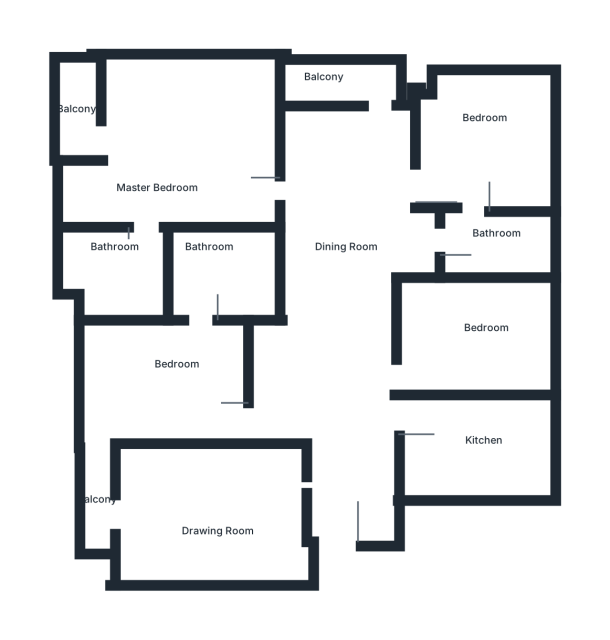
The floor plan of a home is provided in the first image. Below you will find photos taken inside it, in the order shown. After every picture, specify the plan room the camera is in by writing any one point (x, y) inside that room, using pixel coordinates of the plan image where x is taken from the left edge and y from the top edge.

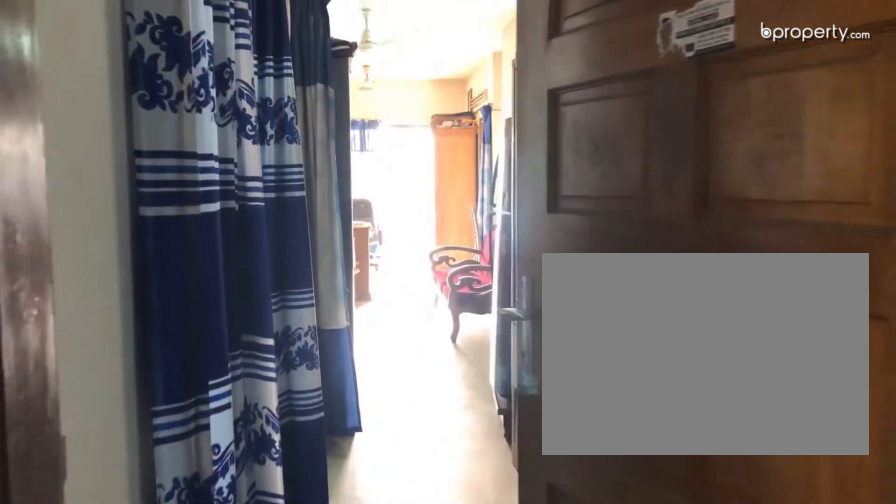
(353, 485)
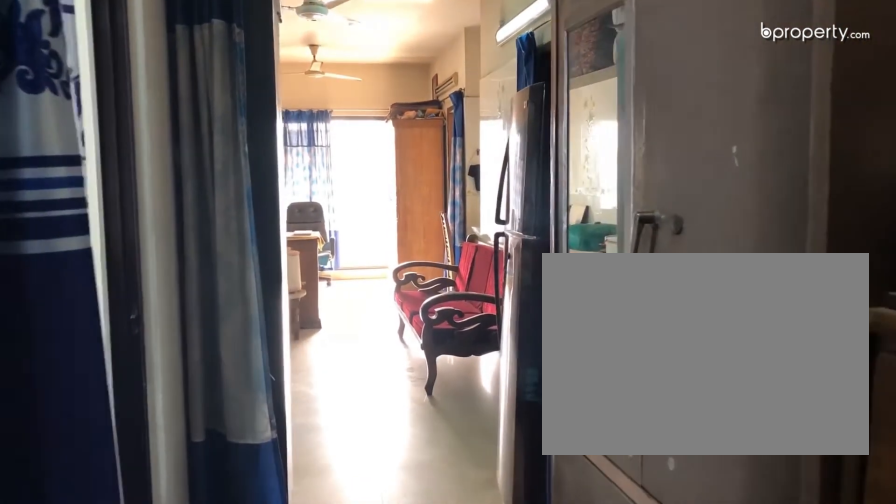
(353, 485)
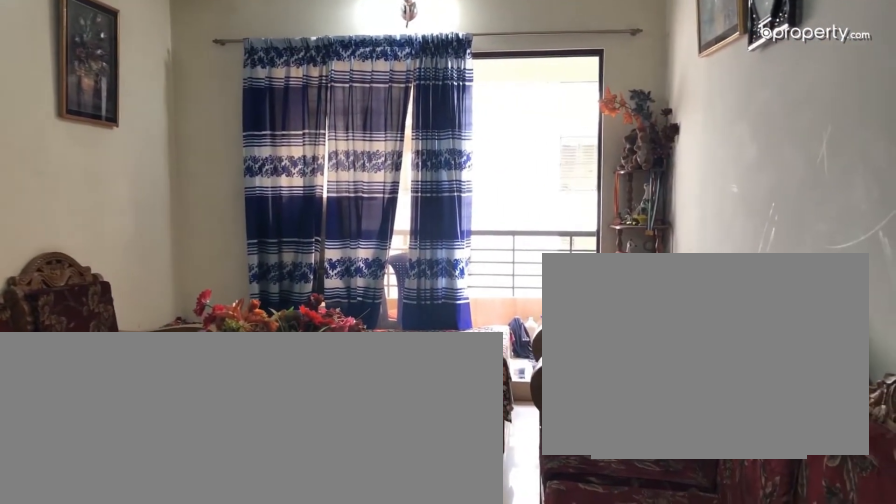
(228, 518)
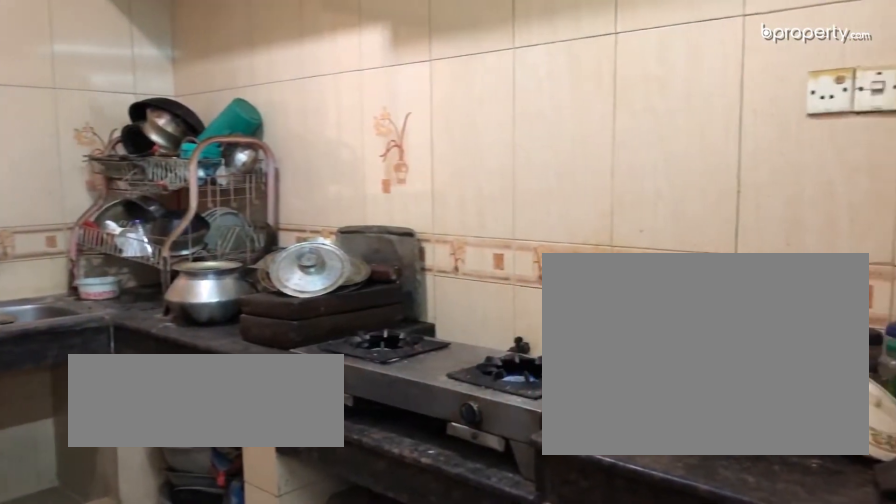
(485, 459)
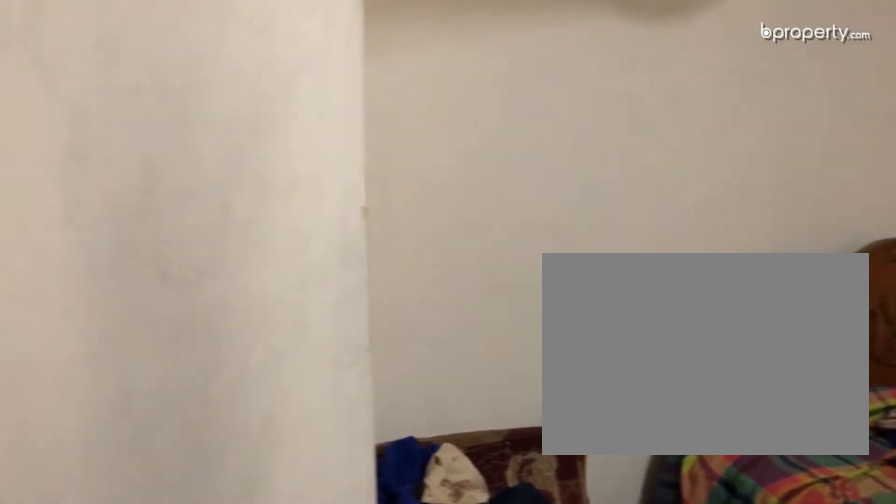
(465, 348)
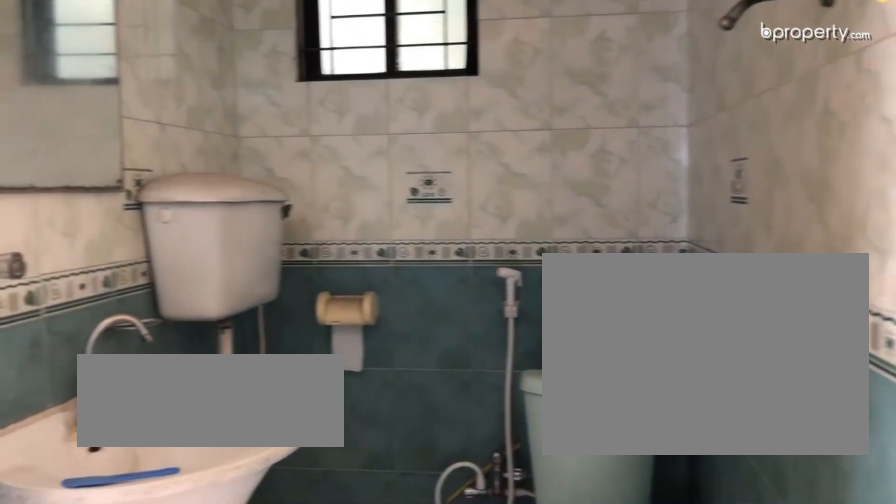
(490, 240)
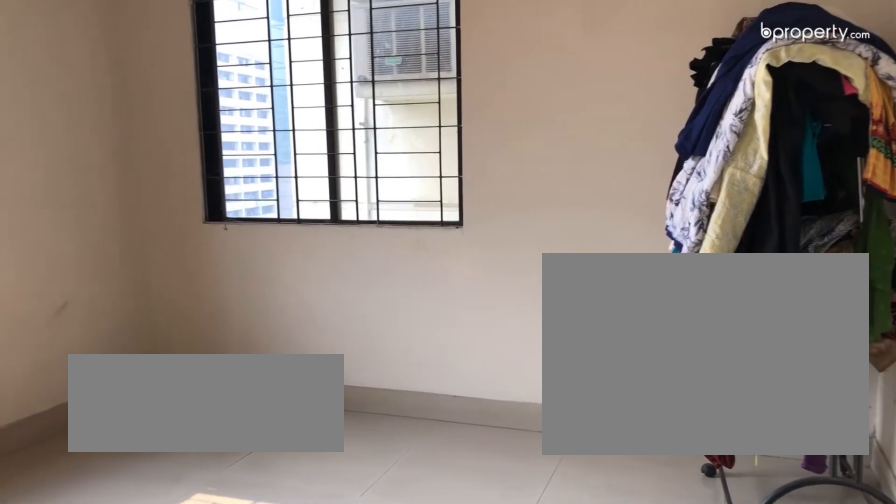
(487, 138)
